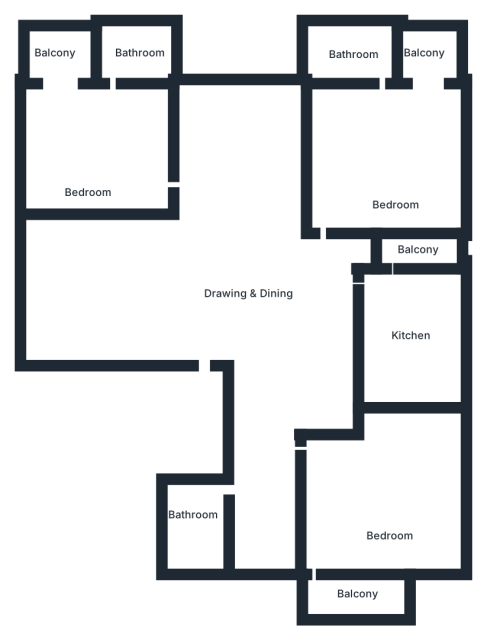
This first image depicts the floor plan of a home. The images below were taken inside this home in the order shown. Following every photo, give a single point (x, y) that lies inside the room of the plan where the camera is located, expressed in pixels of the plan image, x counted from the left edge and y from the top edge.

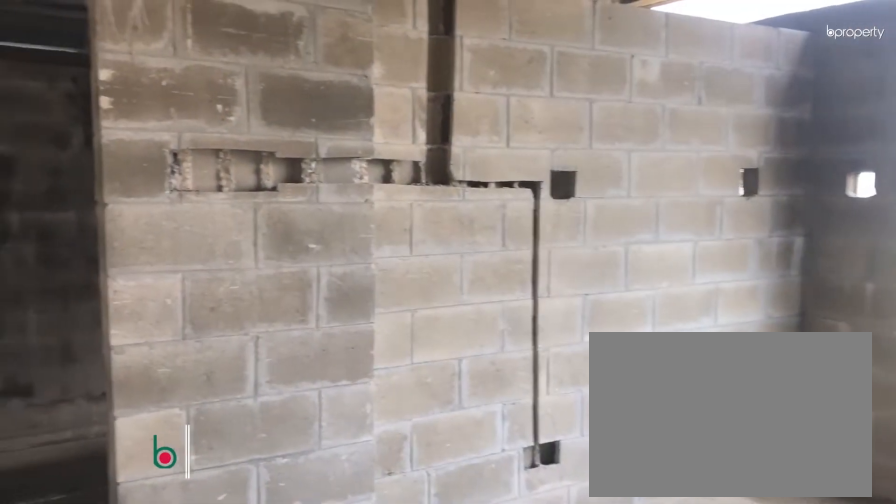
(250, 256)
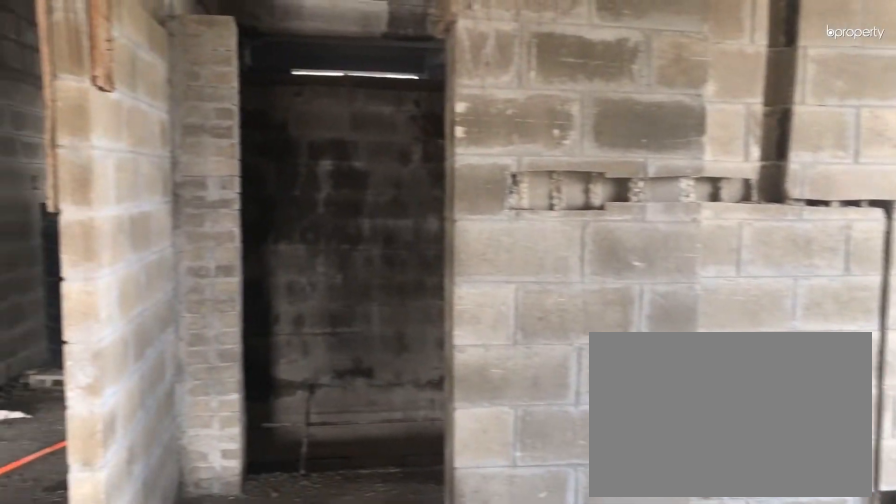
(250, 256)
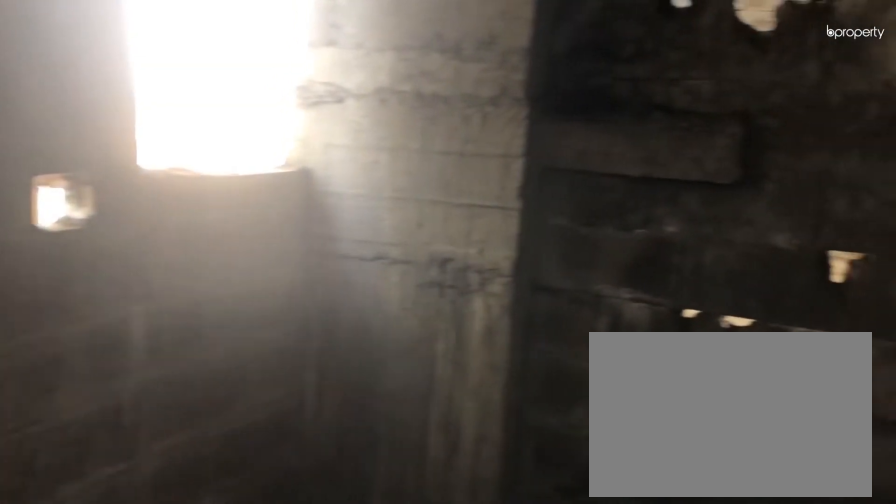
(195, 533)
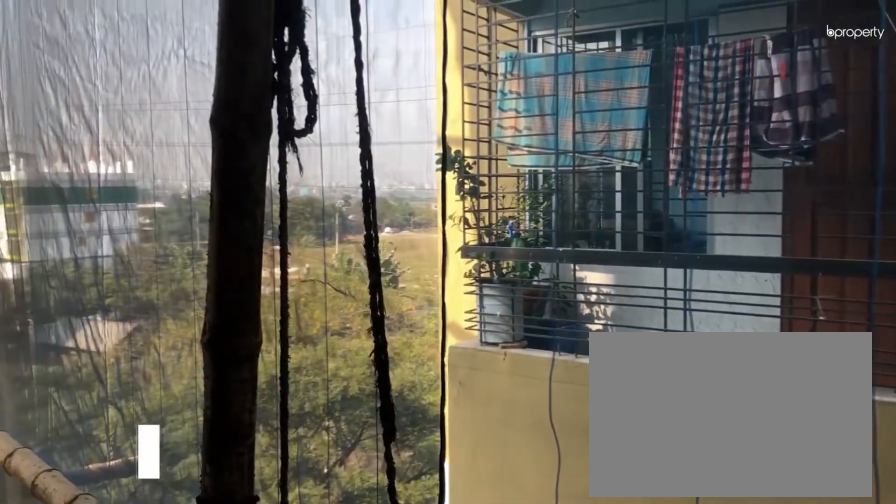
(357, 598)
